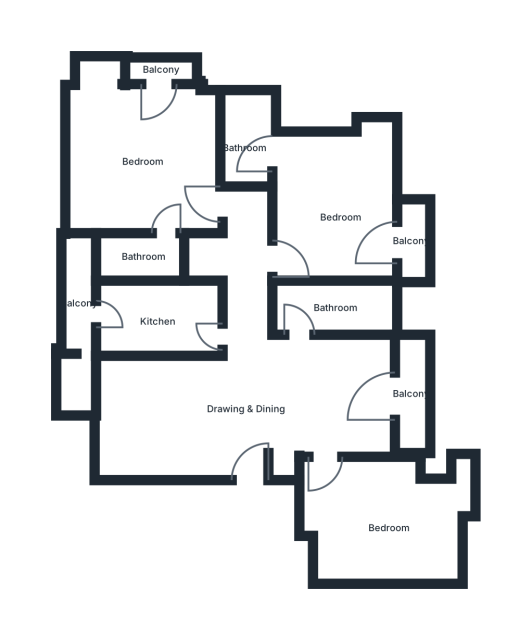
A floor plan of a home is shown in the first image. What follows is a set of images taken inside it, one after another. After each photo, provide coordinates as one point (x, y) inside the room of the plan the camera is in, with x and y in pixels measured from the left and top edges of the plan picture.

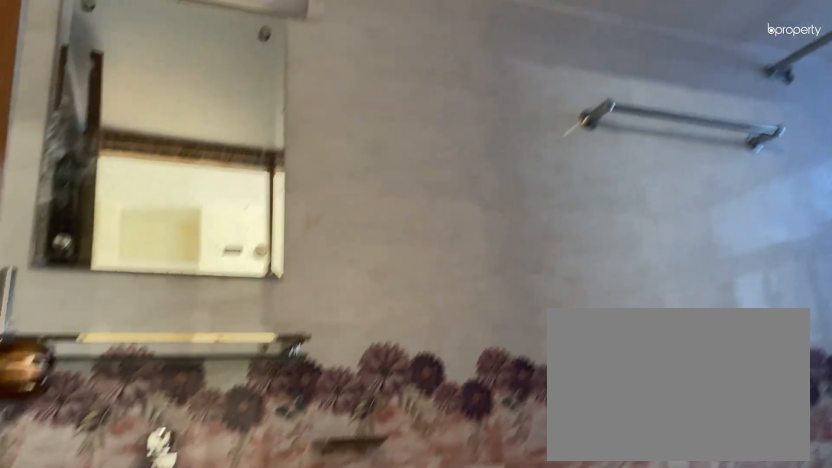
(336, 308)
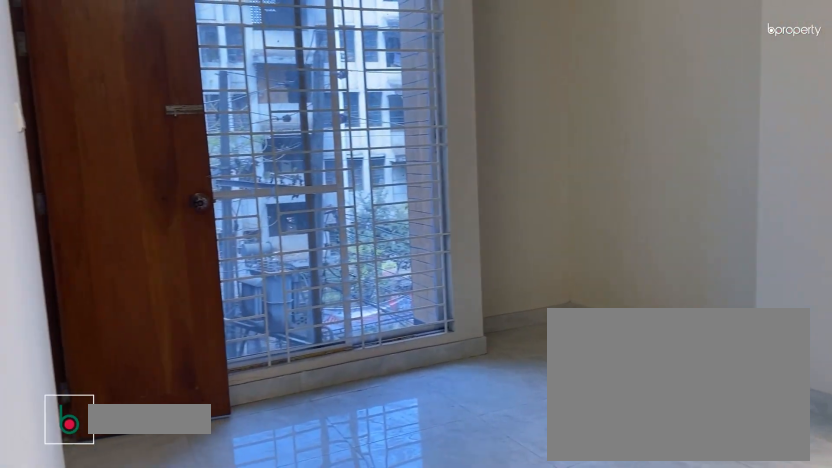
(343, 218)
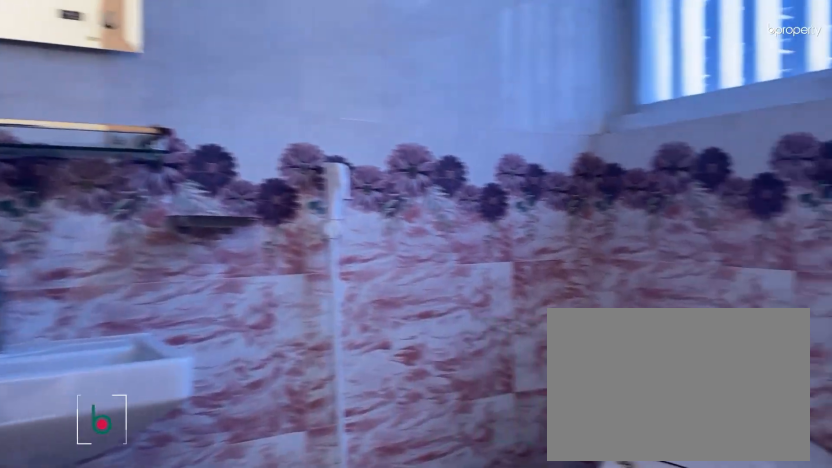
(244, 146)
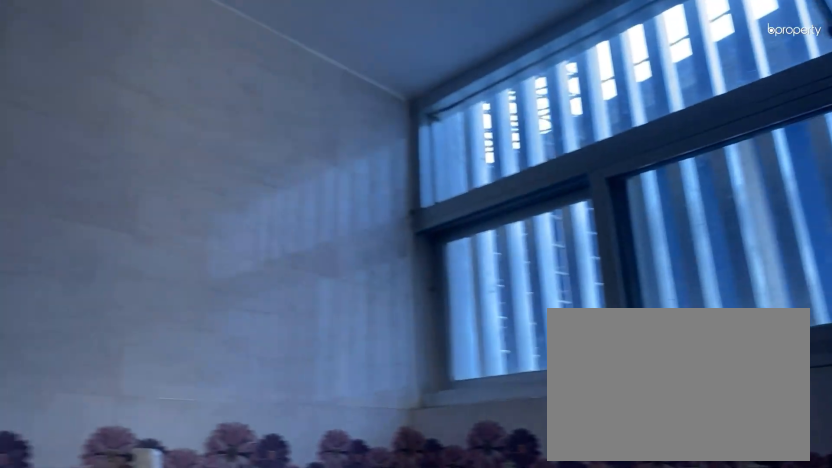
(244, 146)
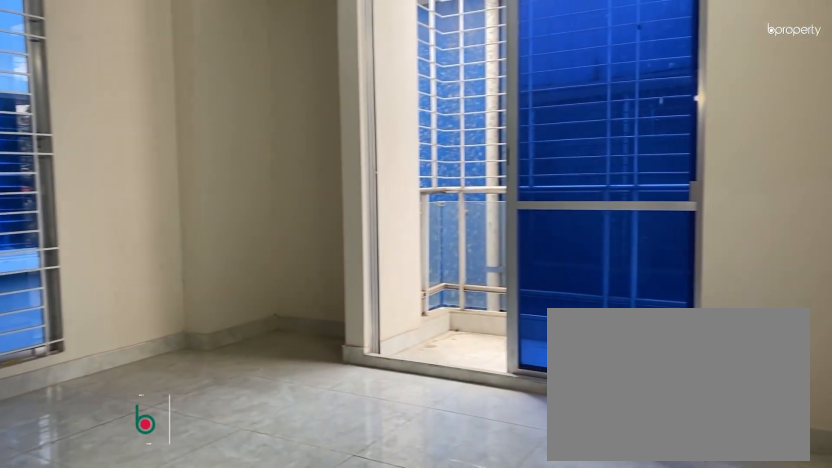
(144, 161)
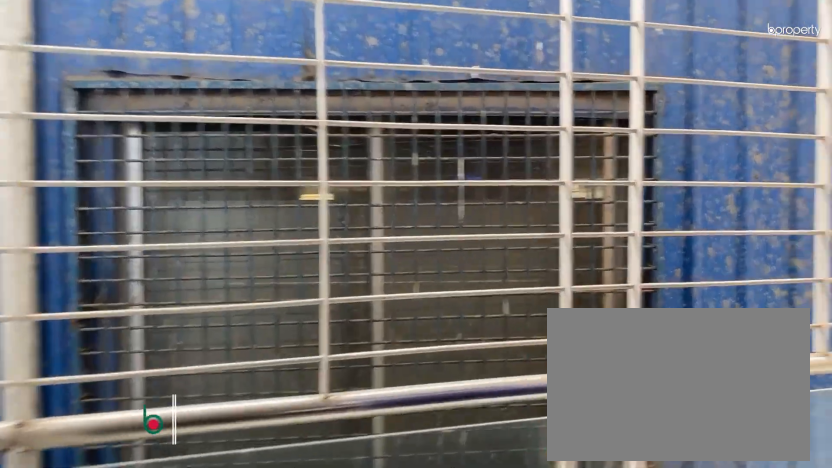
(164, 71)
